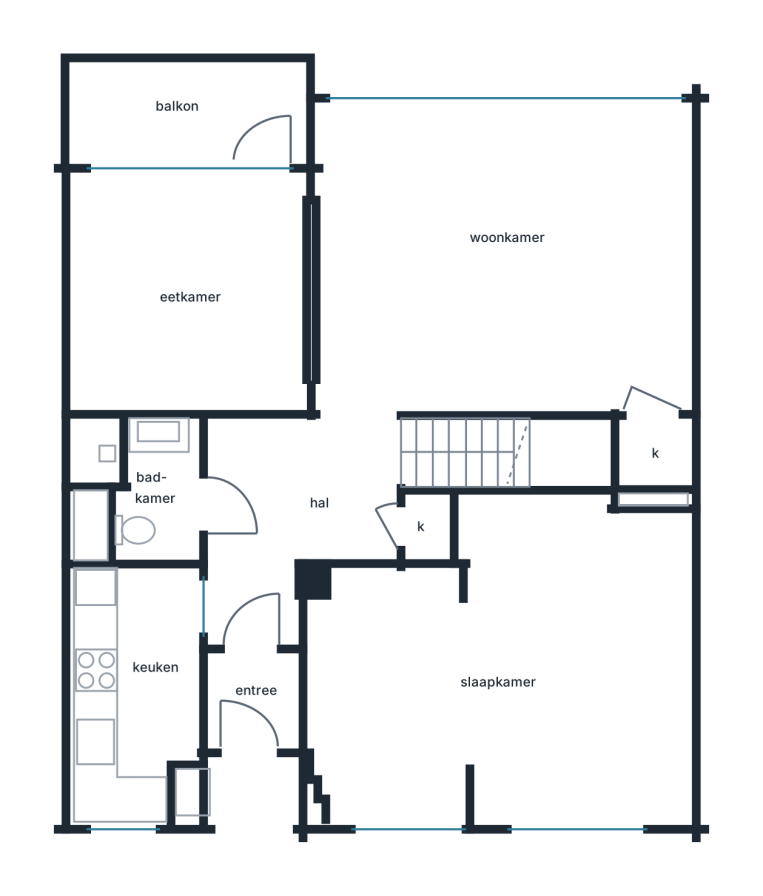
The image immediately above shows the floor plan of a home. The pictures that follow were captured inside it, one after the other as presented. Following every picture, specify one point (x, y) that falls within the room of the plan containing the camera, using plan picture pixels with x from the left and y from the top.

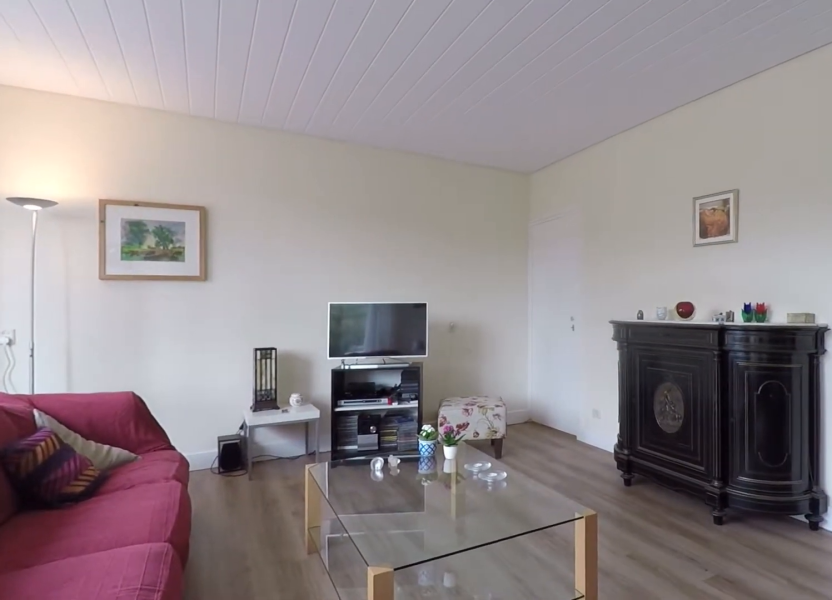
(674, 237)
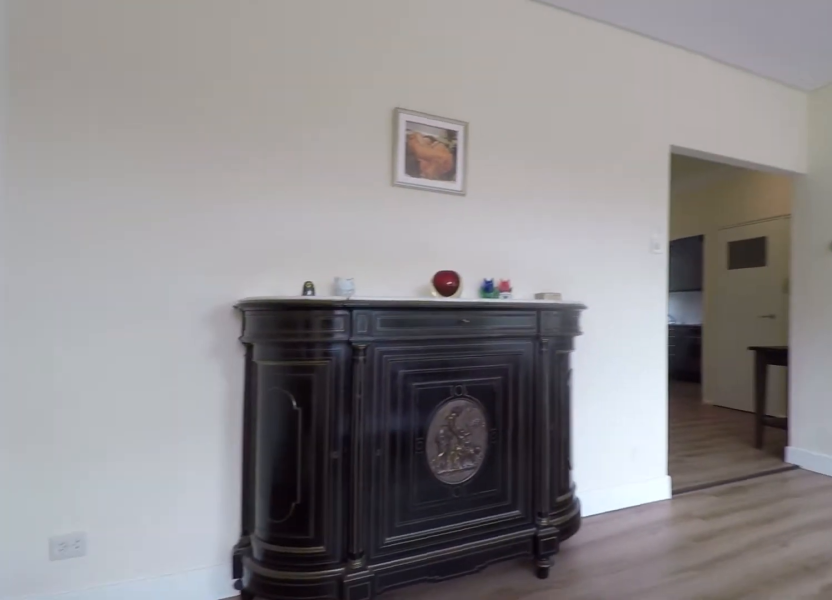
(411, 275)
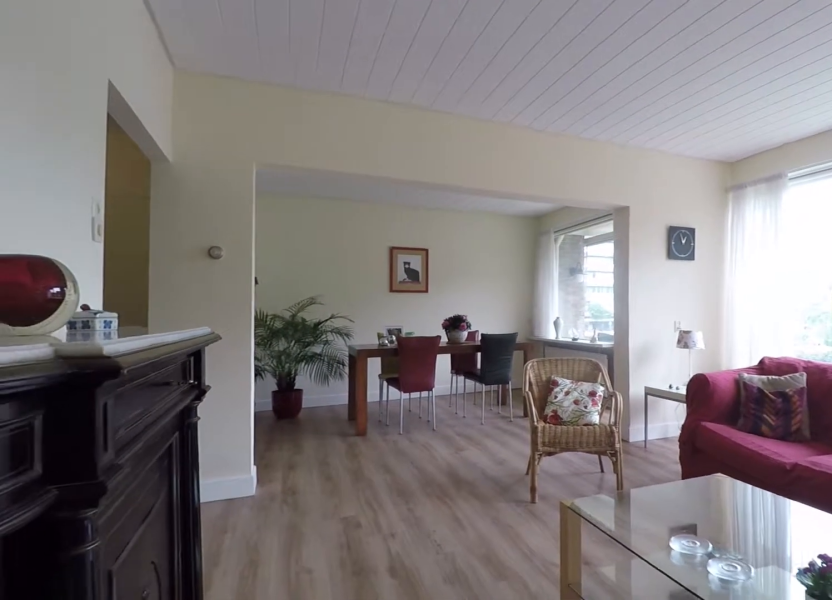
(396, 281)
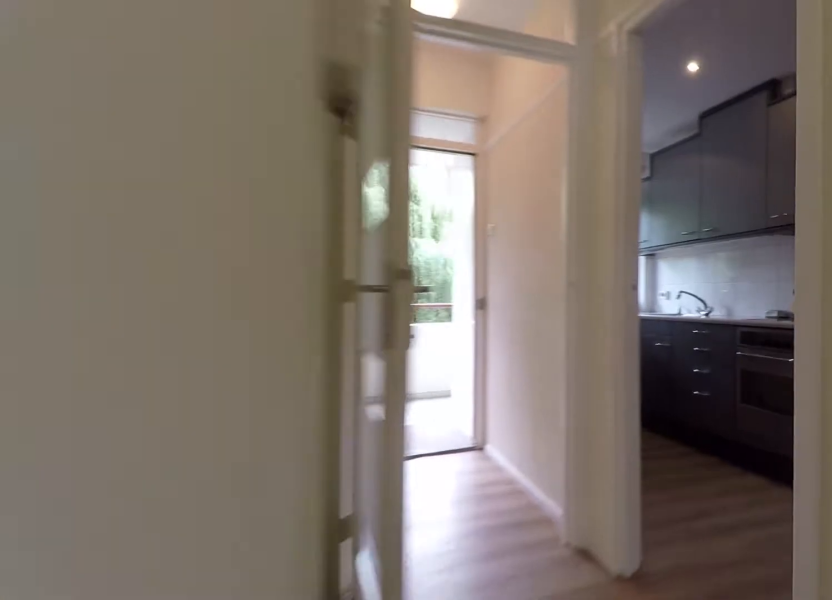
(285, 549)
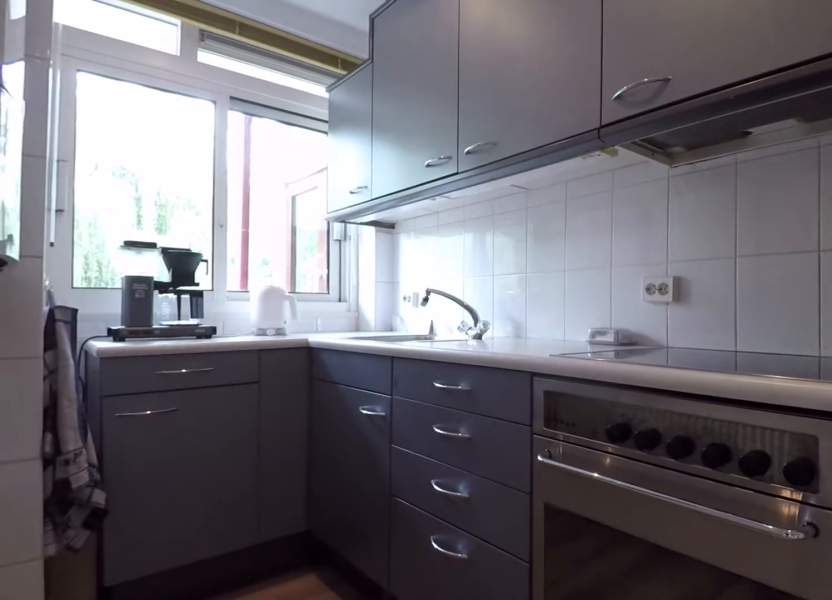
(133, 689)
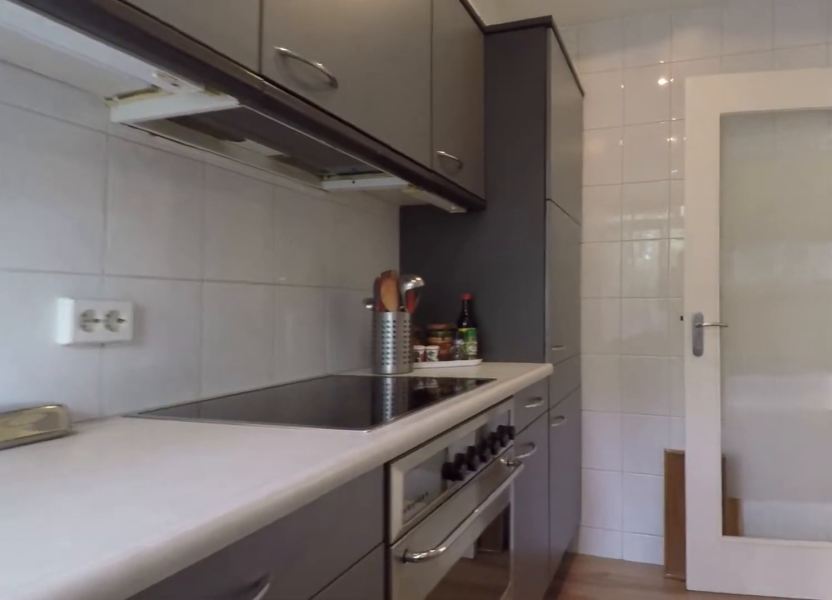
(133, 689)
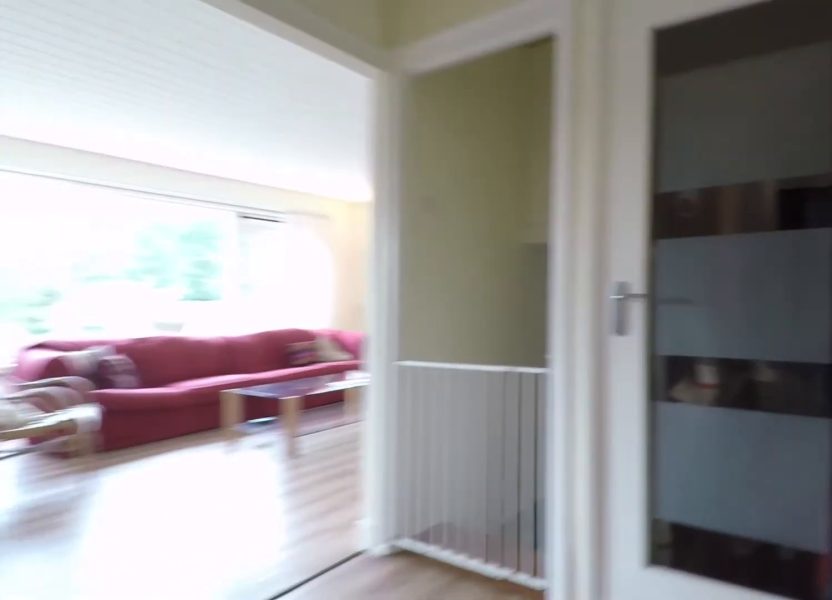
(285, 549)
